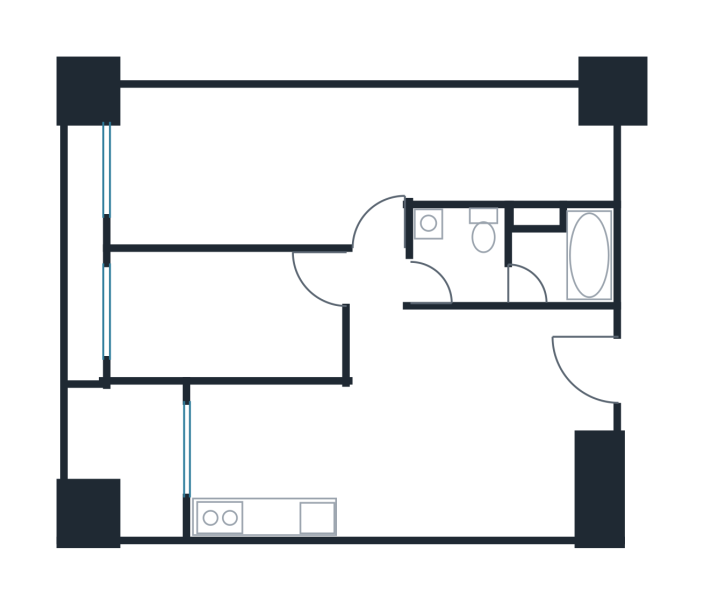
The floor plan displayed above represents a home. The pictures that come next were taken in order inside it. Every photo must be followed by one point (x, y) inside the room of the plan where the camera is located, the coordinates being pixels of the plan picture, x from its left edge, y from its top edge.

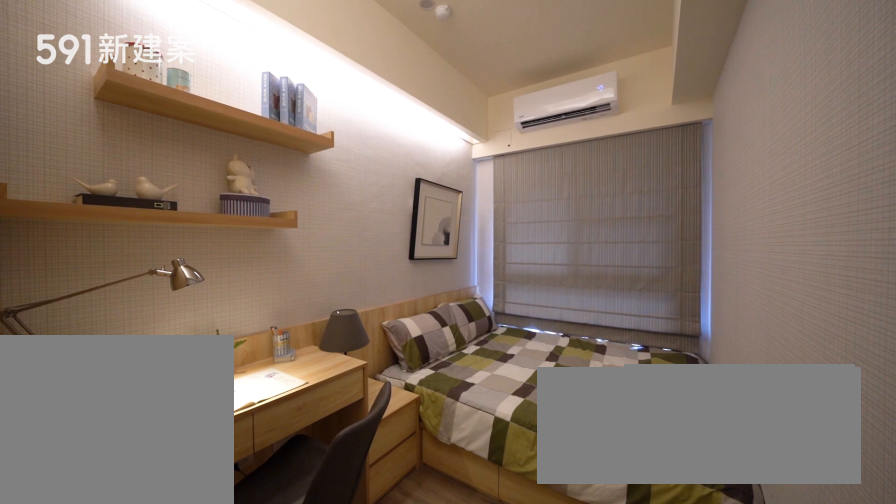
(225, 314)
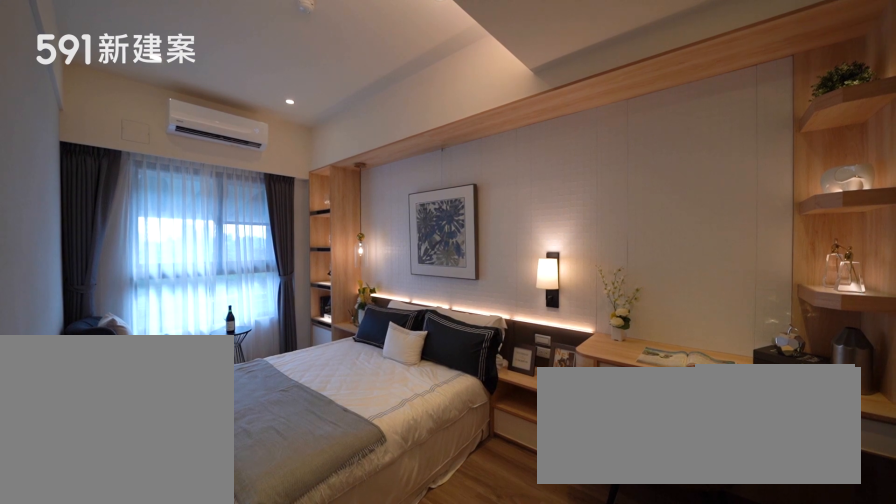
(253, 167)
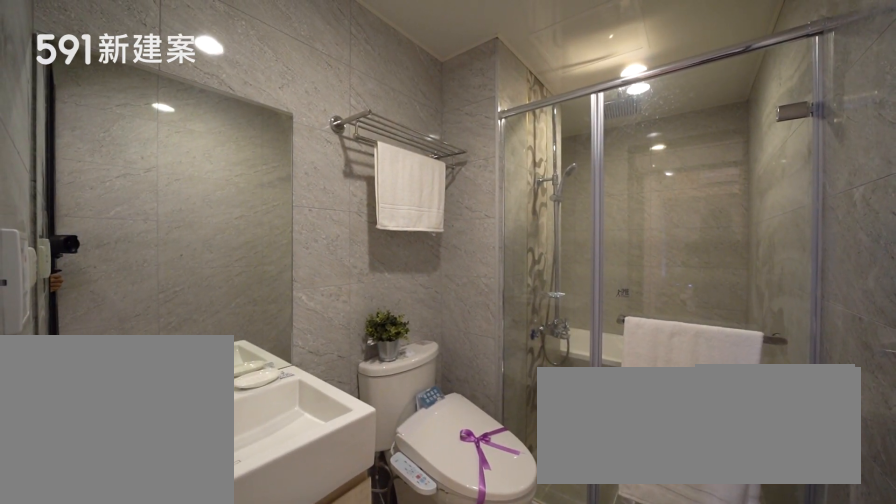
(515, 256)
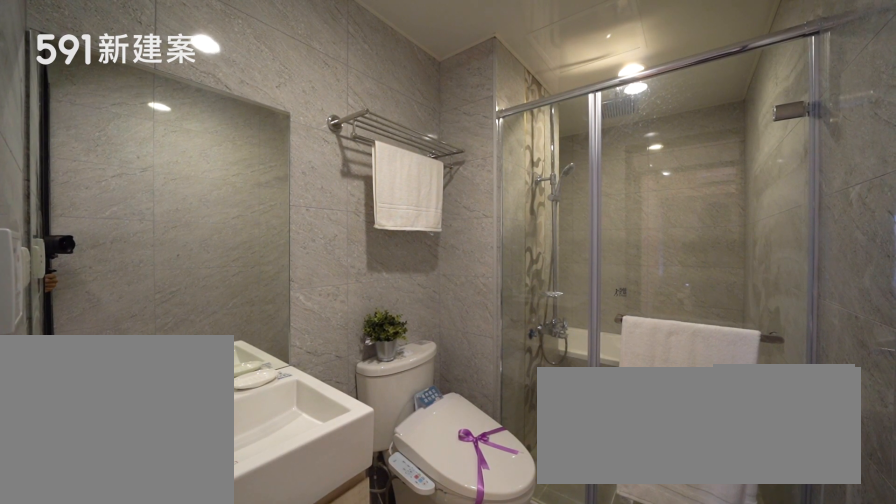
(515, 256)
